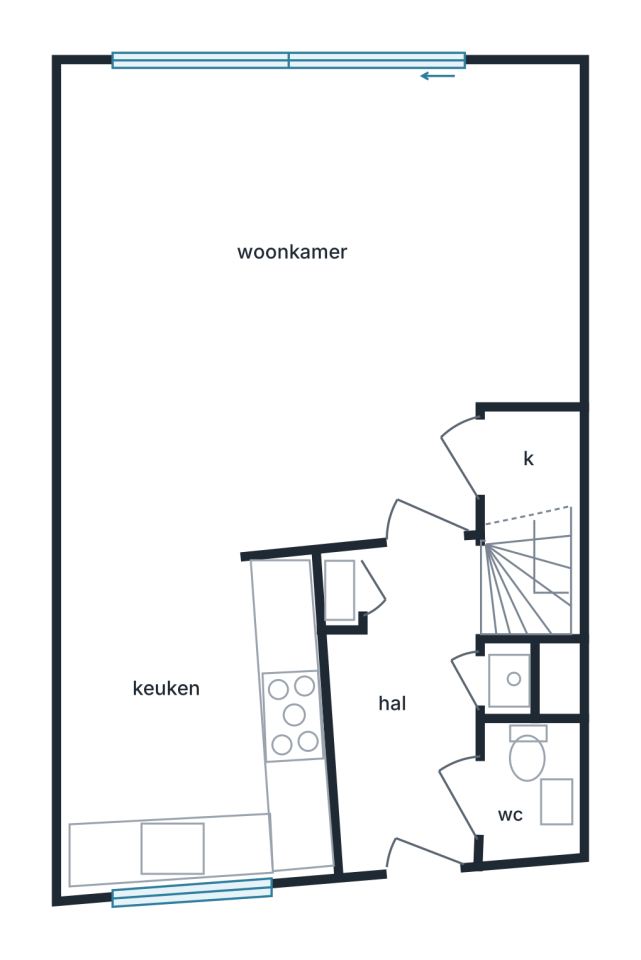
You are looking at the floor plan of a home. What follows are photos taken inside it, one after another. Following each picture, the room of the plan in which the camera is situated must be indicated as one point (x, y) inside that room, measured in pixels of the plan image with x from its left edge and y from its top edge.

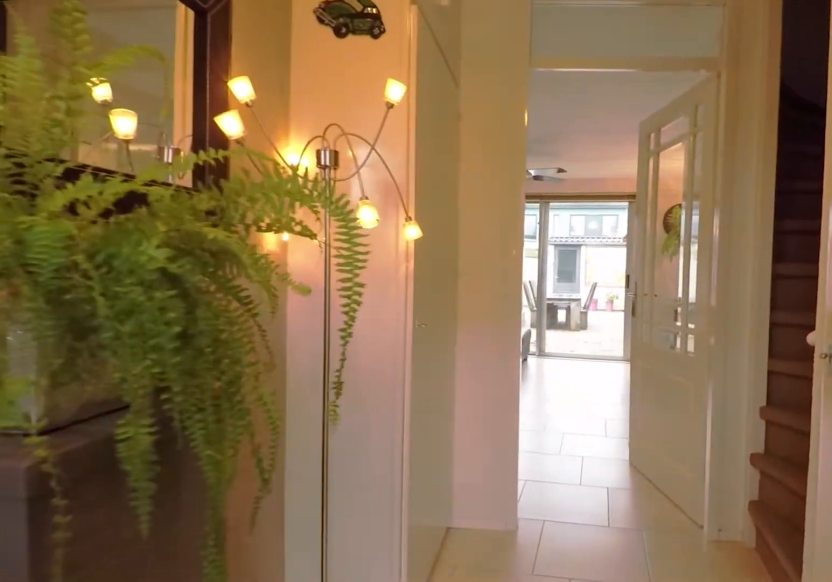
(410, 708)
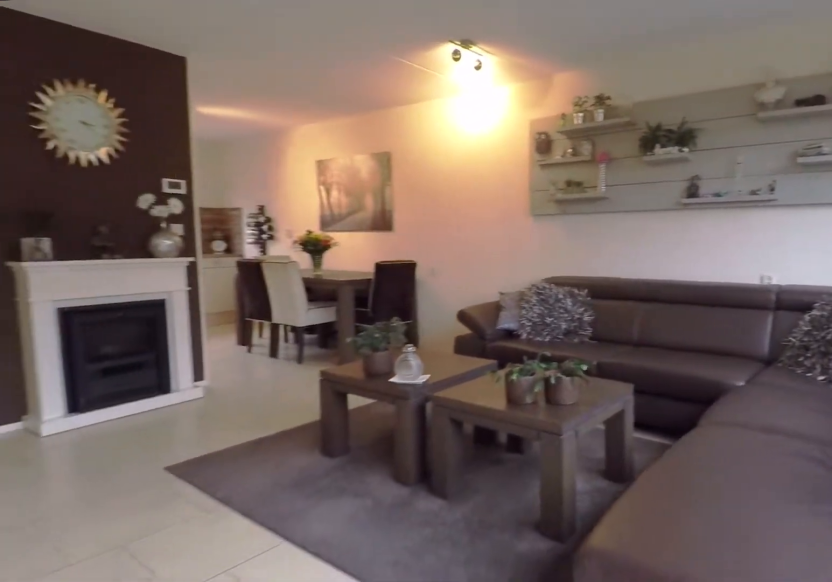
(328, 357)
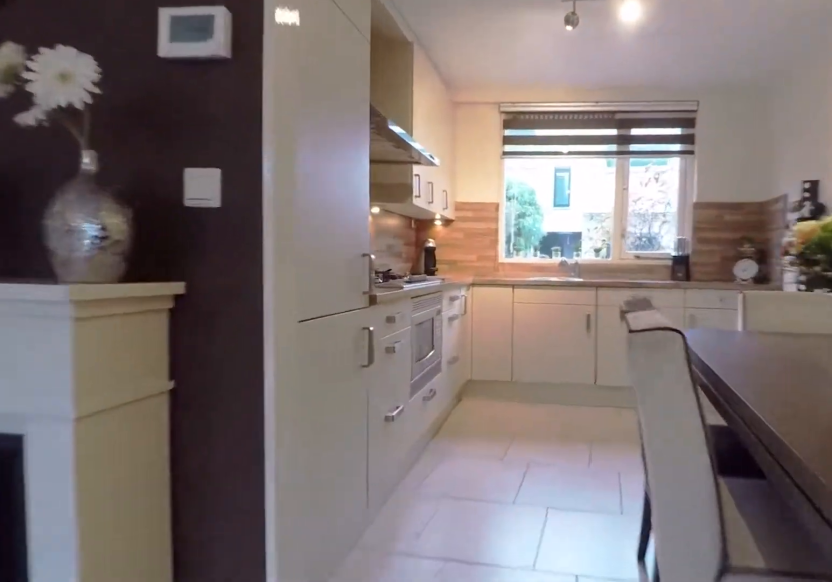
(328, 357)
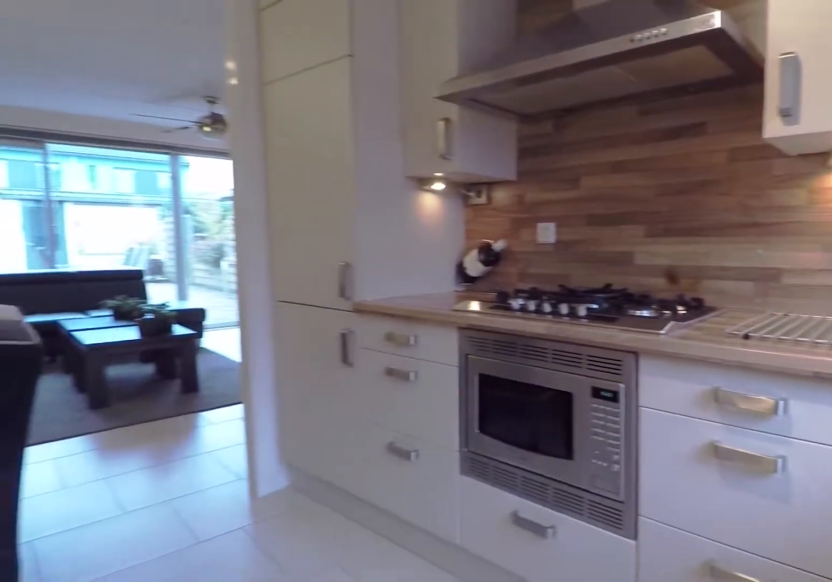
(194, 725)
